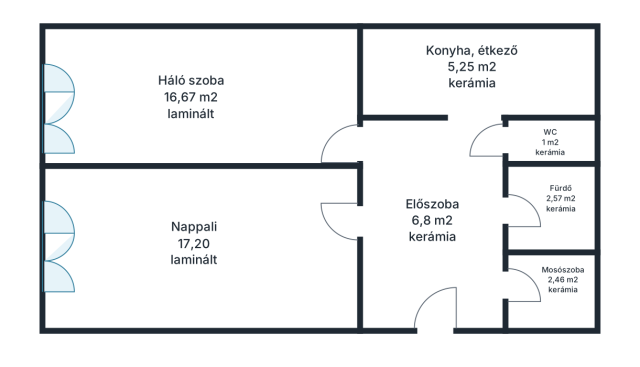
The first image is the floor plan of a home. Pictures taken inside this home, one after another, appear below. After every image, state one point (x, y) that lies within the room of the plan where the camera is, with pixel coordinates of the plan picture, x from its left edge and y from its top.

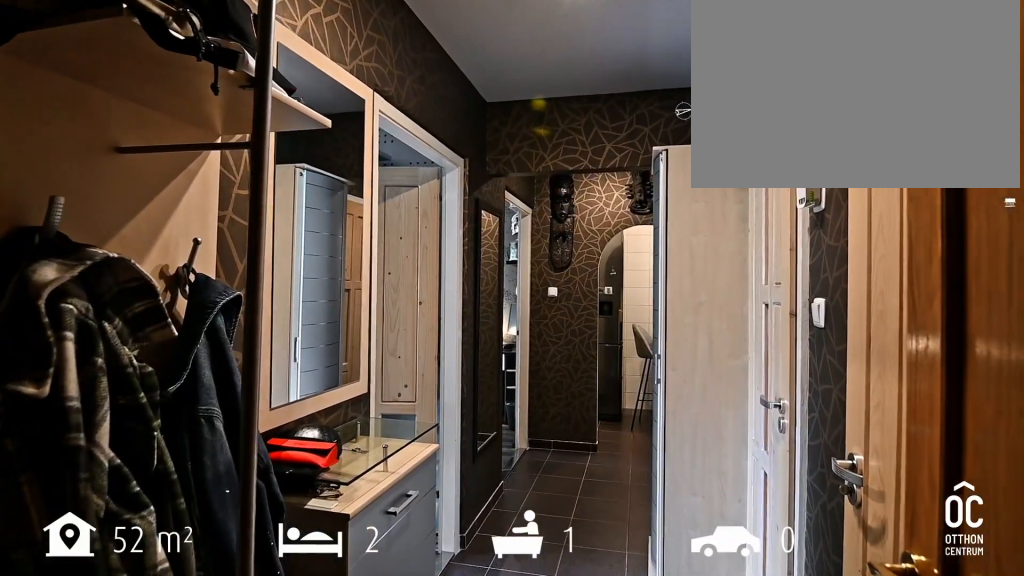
(432, 226)
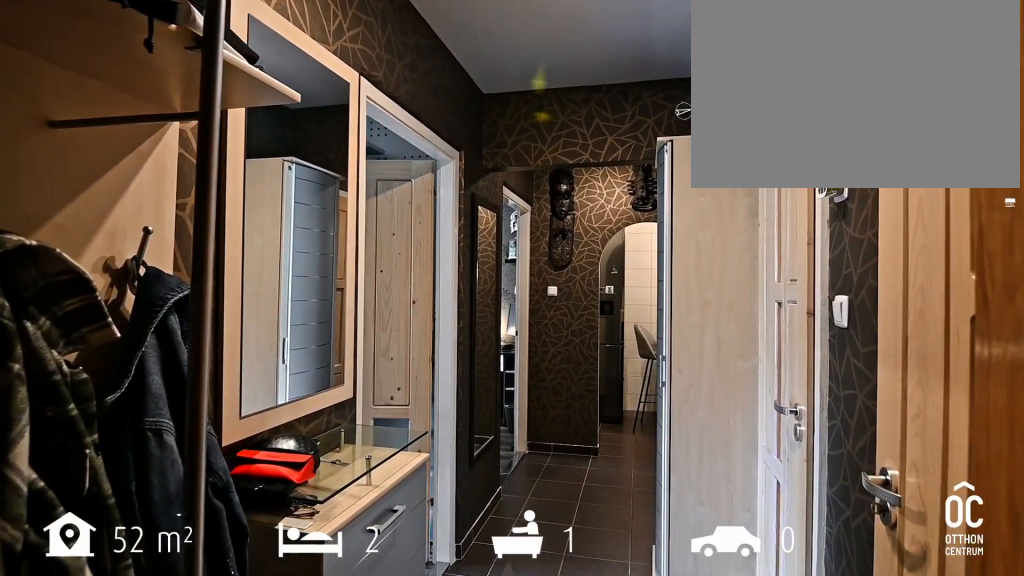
(432, 226)
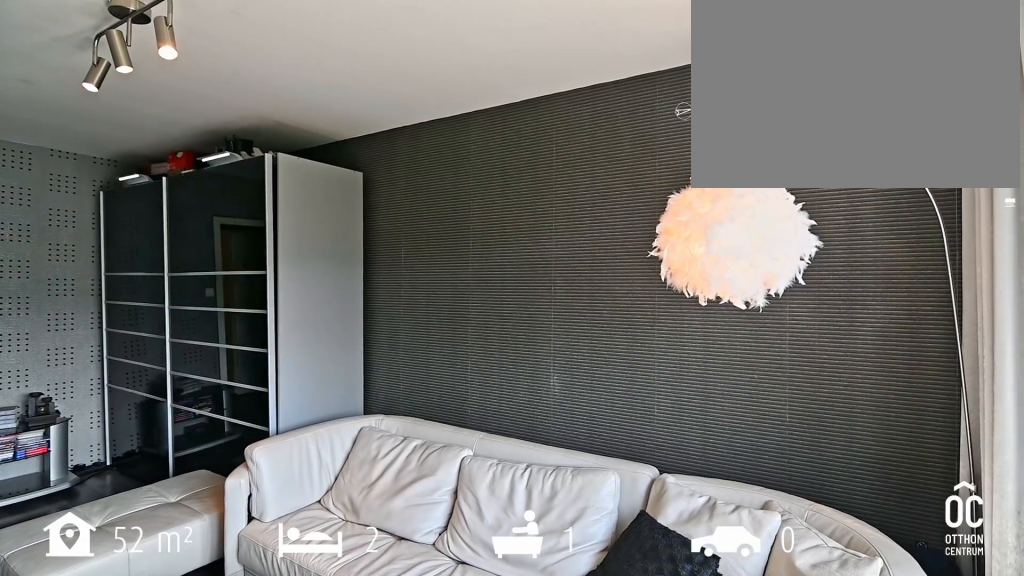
(192, 250)
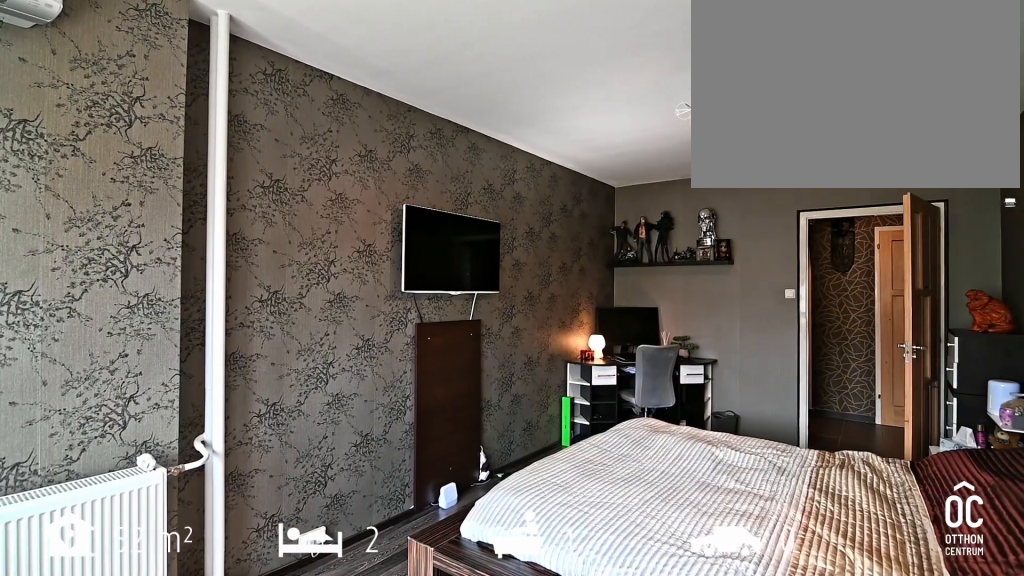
(192, 97)
